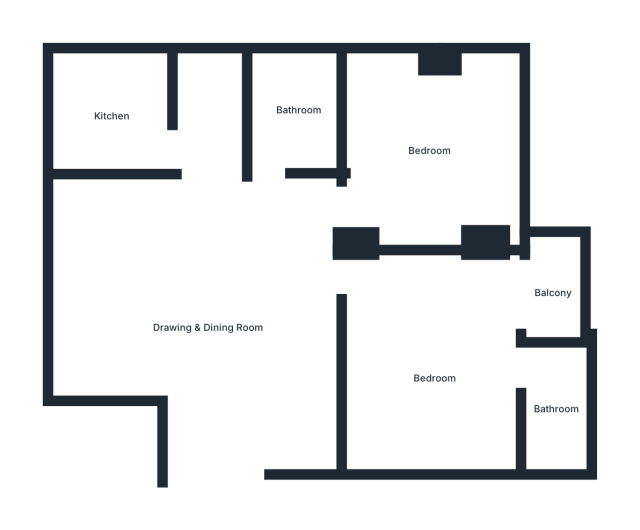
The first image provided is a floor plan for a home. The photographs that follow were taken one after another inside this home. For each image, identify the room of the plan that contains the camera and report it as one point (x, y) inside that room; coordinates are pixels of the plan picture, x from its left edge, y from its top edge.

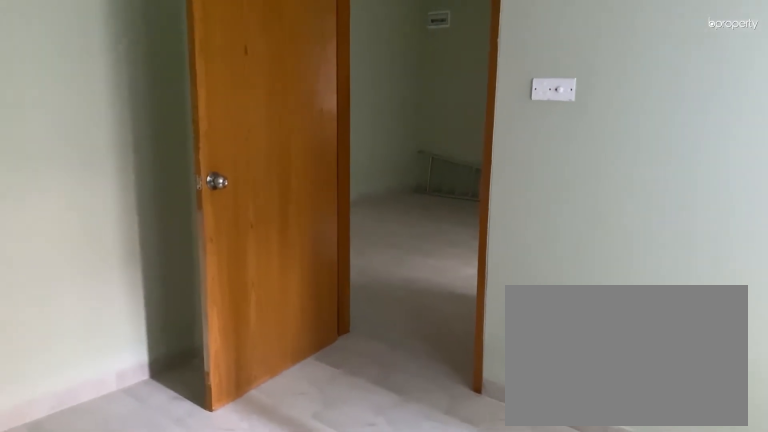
(430, 149)
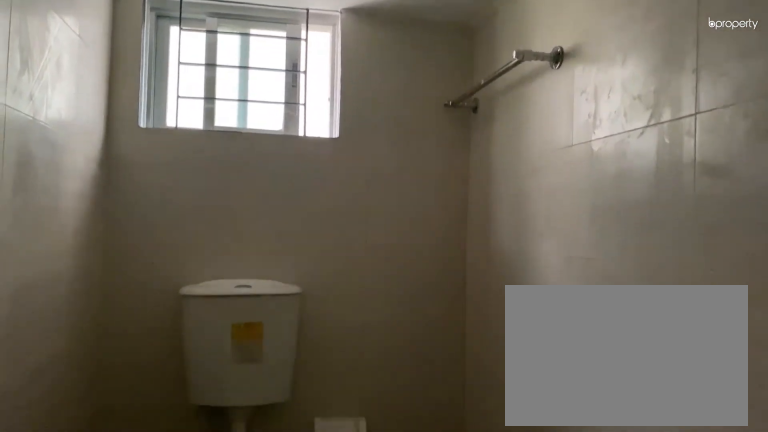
(303, 111)
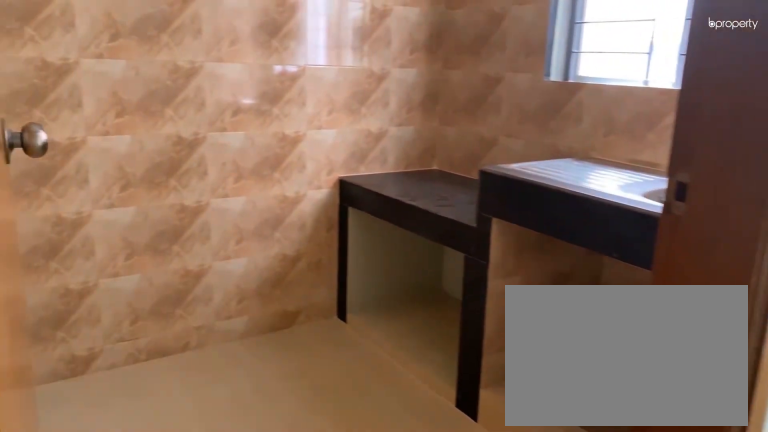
(114, 117)
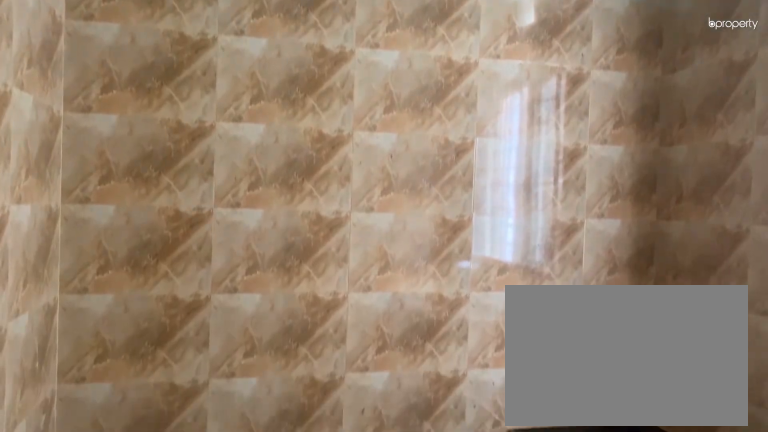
(115, 117)
